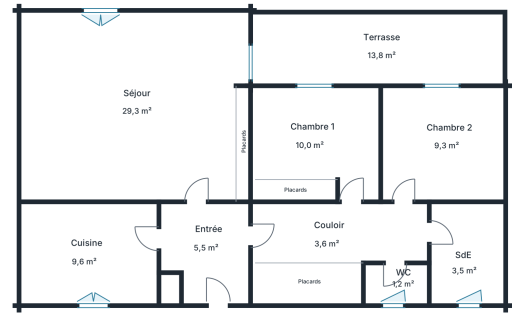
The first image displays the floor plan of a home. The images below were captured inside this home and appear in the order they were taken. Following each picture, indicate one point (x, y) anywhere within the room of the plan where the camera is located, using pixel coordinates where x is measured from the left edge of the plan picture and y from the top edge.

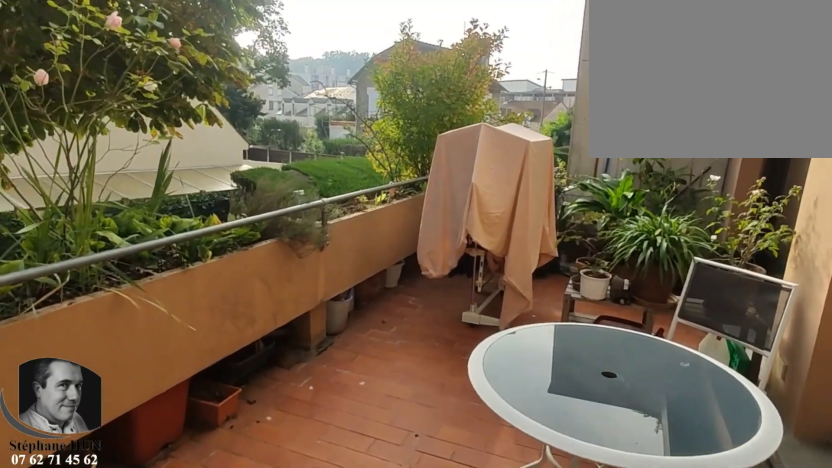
(380, 45)
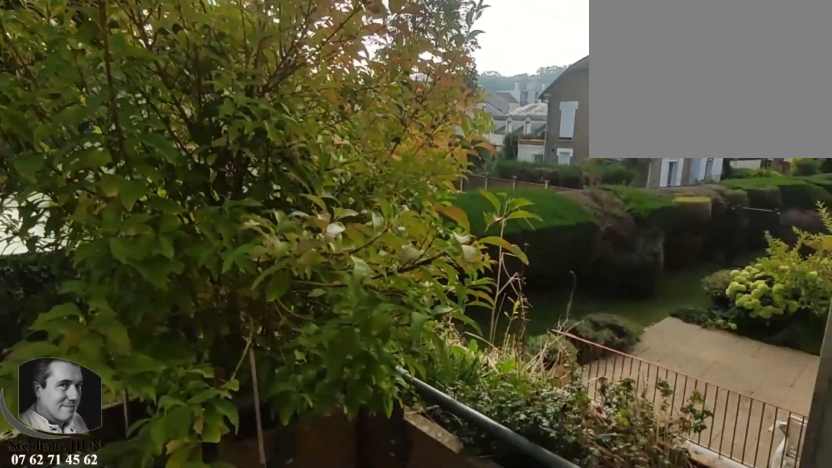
(380, 45)
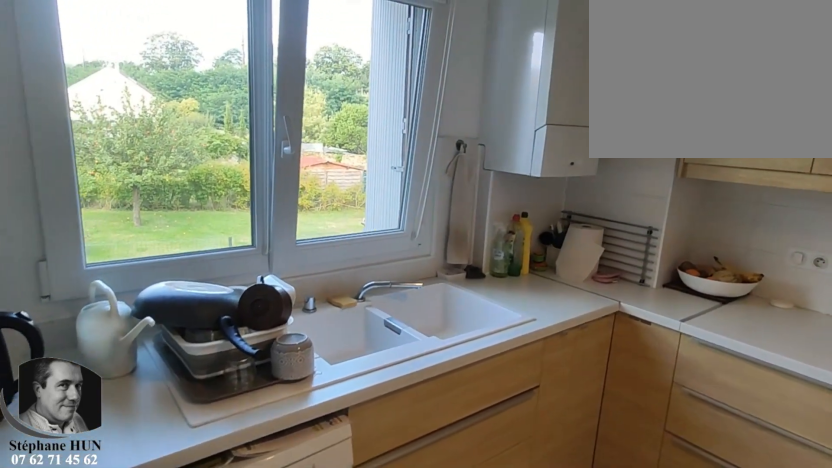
(88, 252)
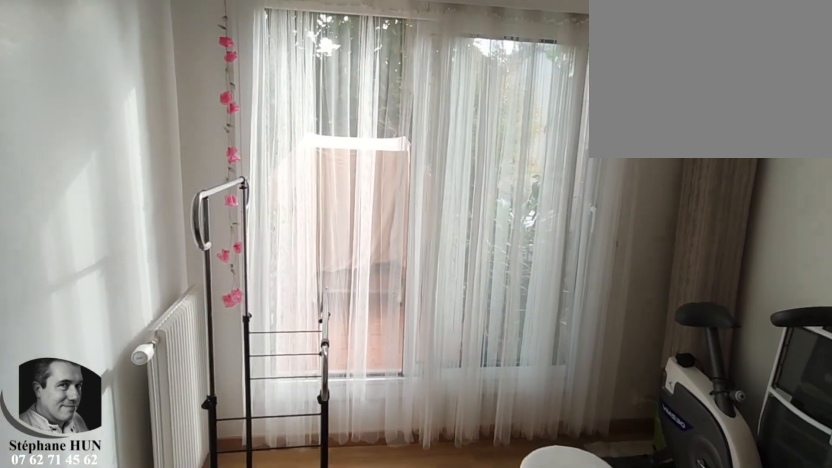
(443, 145)
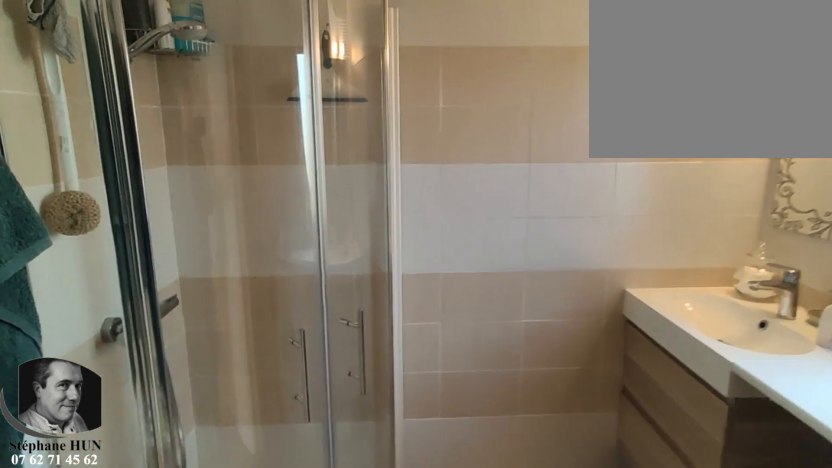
(465, 253)
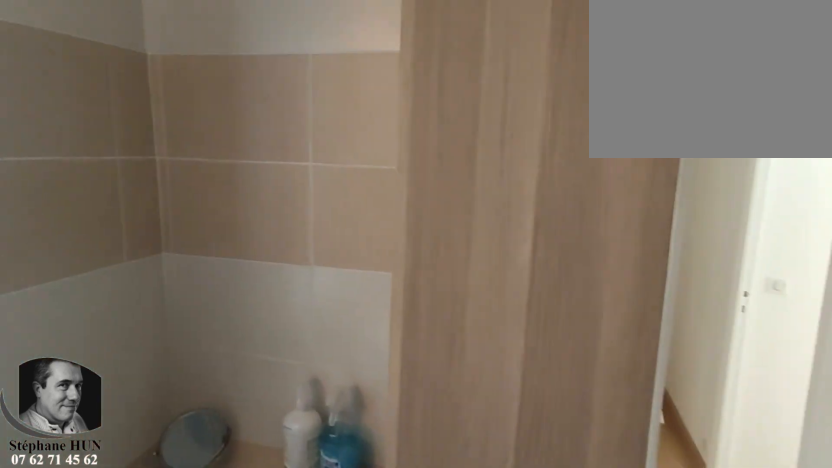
(465, 253)
